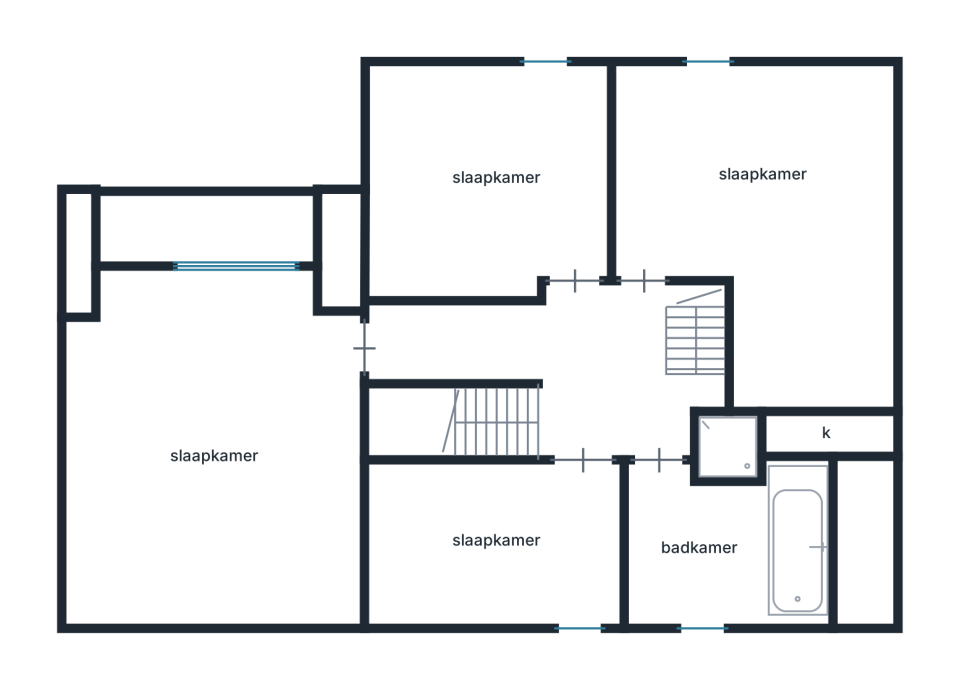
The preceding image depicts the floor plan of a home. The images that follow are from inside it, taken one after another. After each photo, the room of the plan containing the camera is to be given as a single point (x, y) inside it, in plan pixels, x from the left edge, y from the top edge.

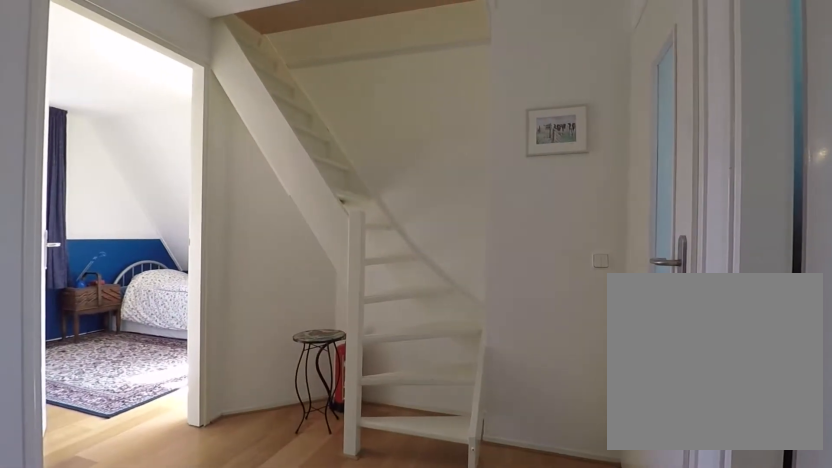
(564, 364)
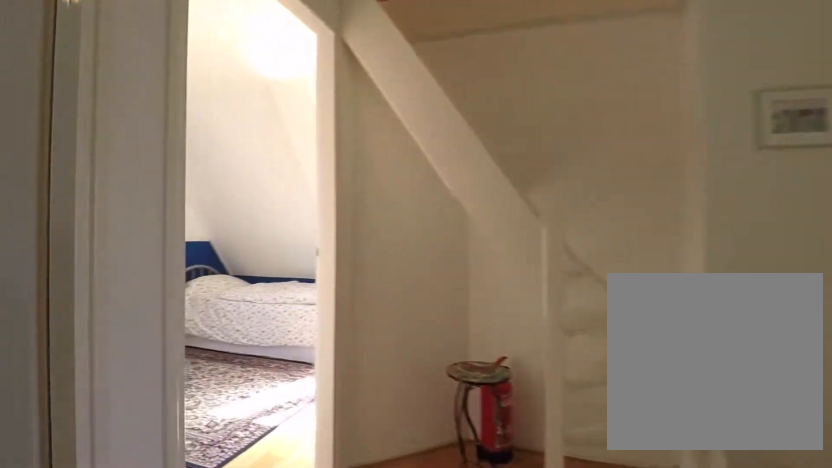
(564, 364)
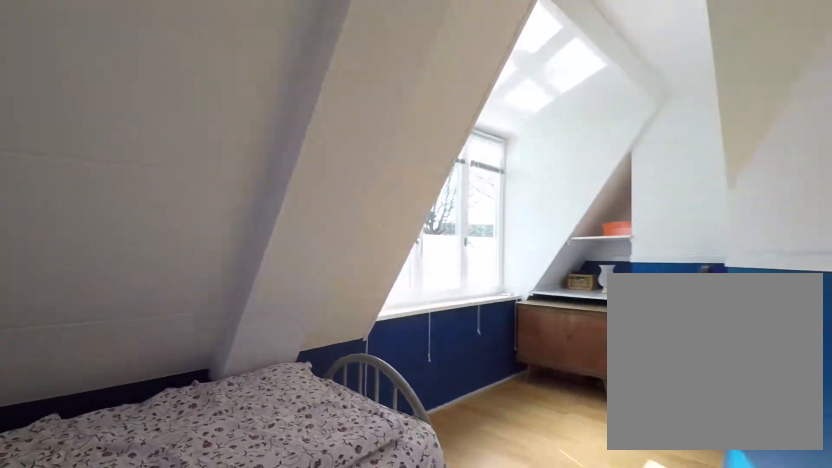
(752, 238)
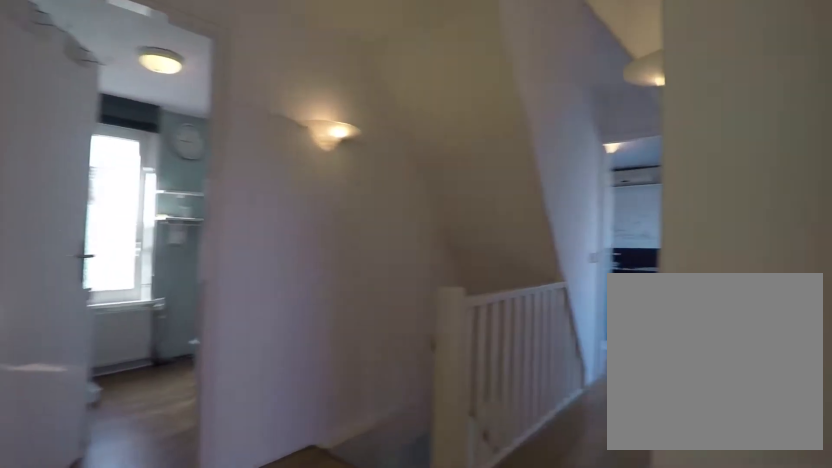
(564, 364)
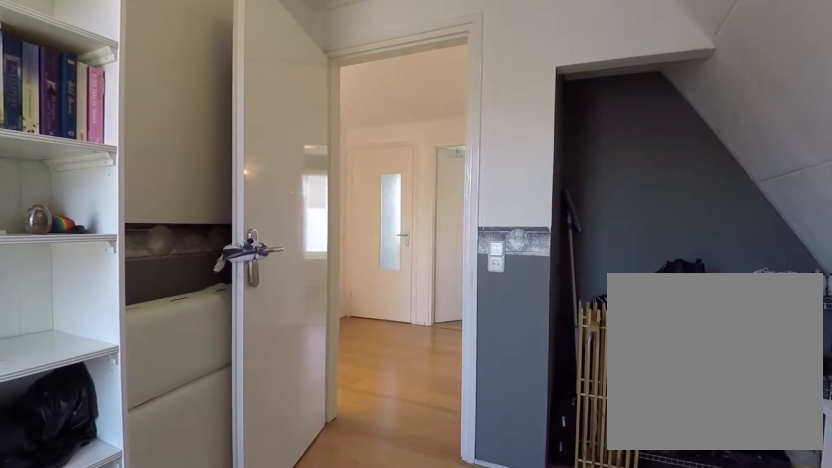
(487, 183)
